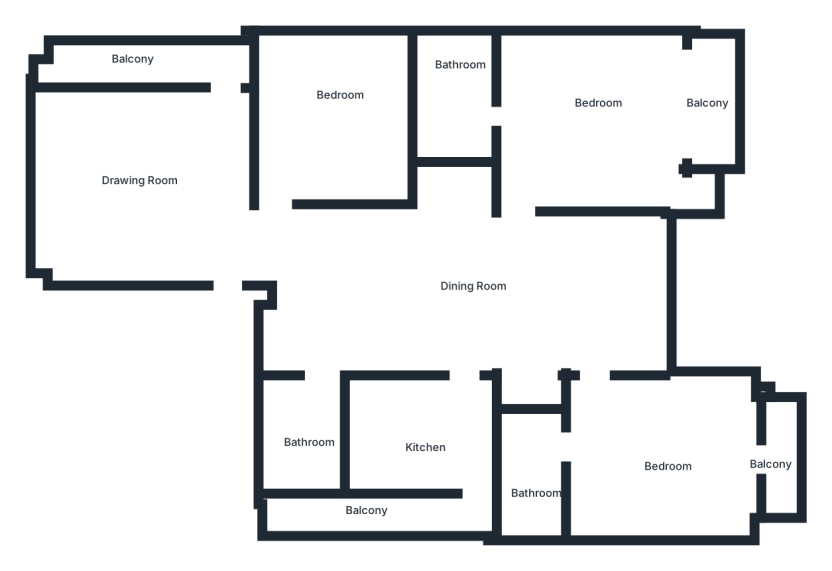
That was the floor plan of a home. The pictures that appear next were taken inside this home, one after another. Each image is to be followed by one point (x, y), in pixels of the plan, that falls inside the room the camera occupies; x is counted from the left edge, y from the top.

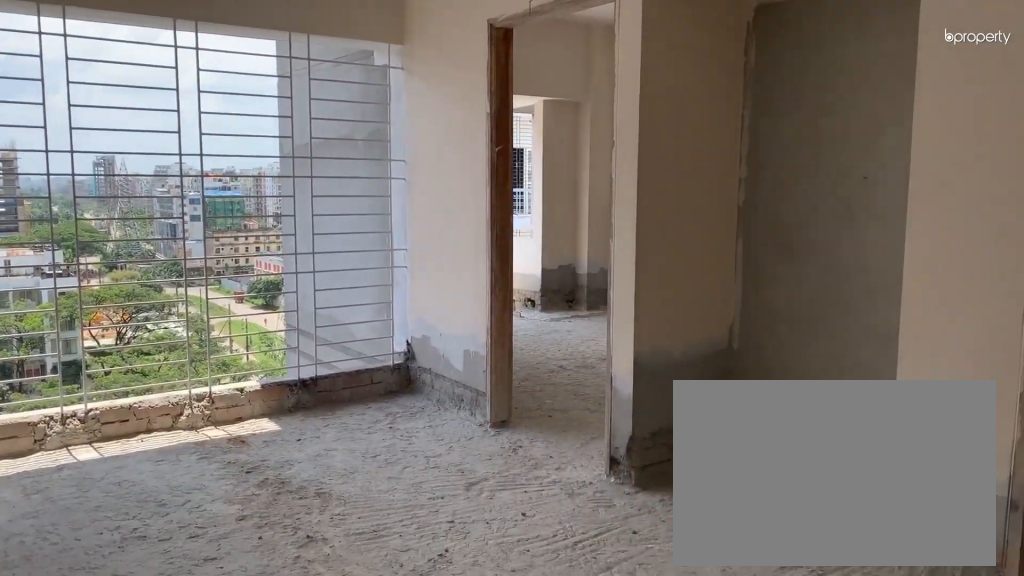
(412, 297)
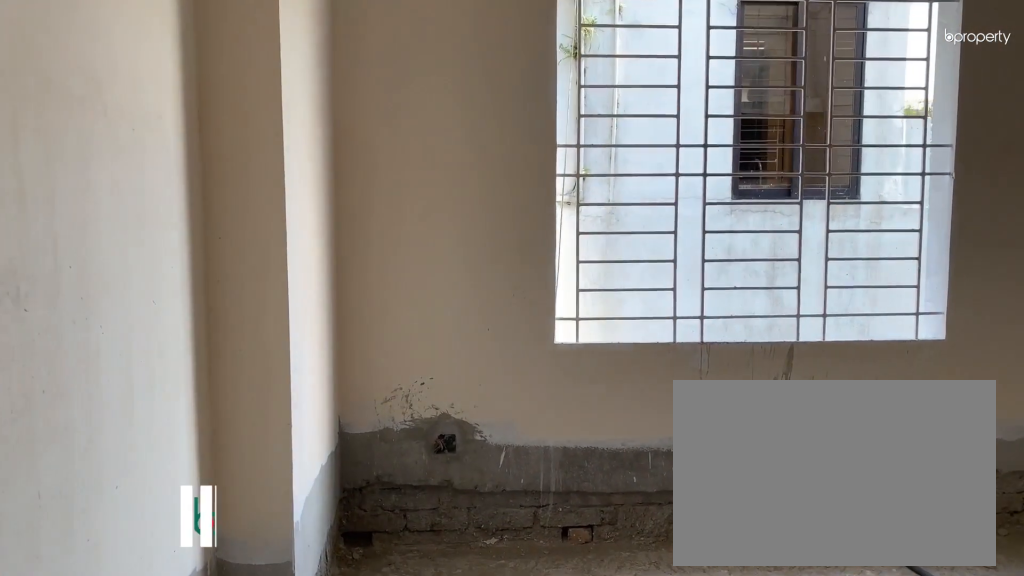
(339, 116)
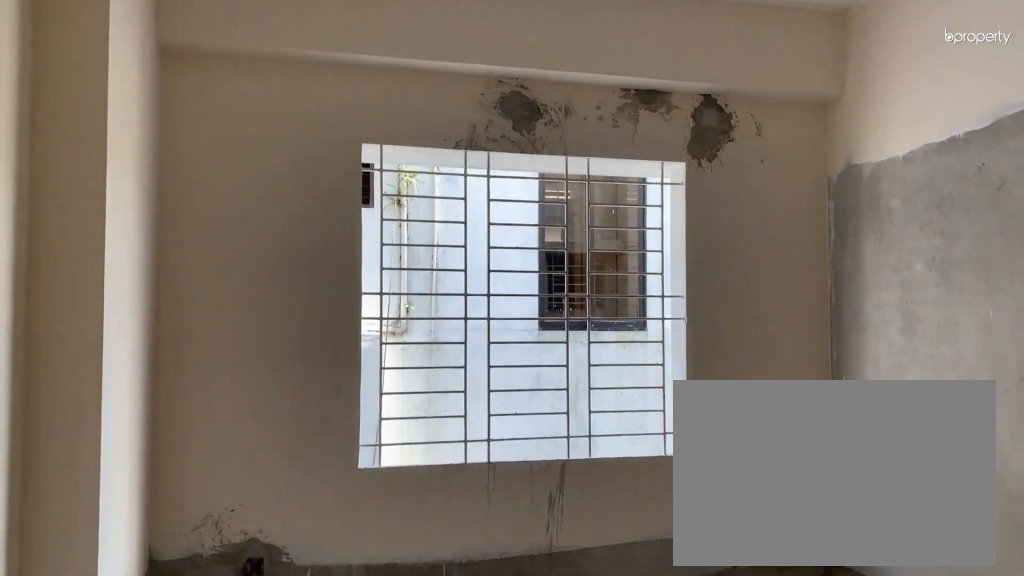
(339, 116)
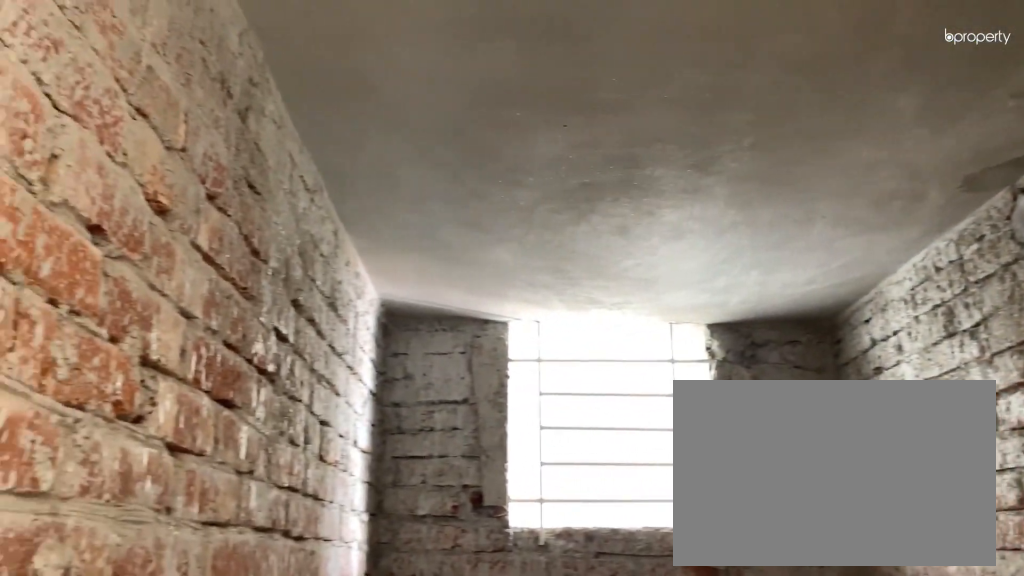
(312, 430)
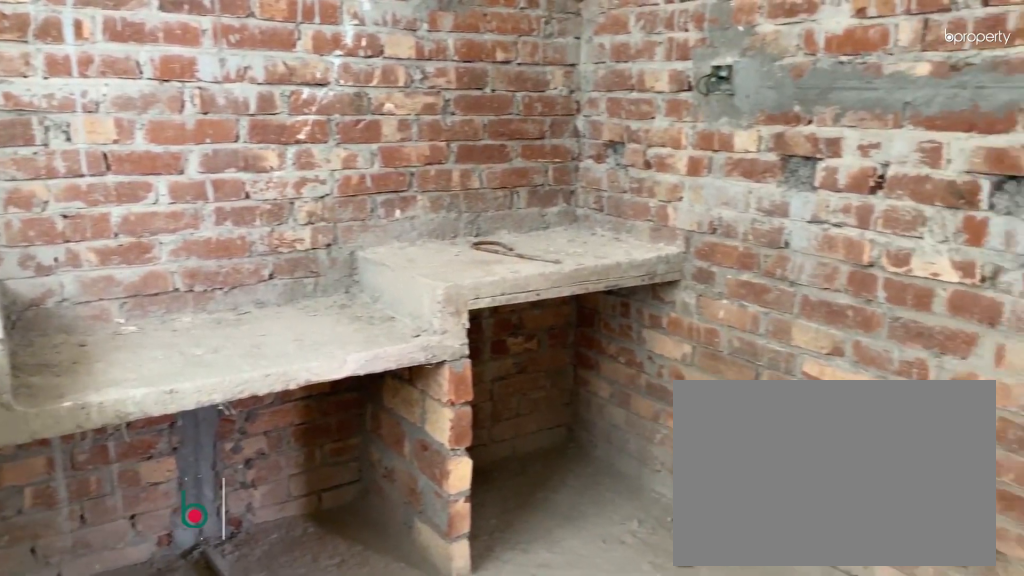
(423, 434)
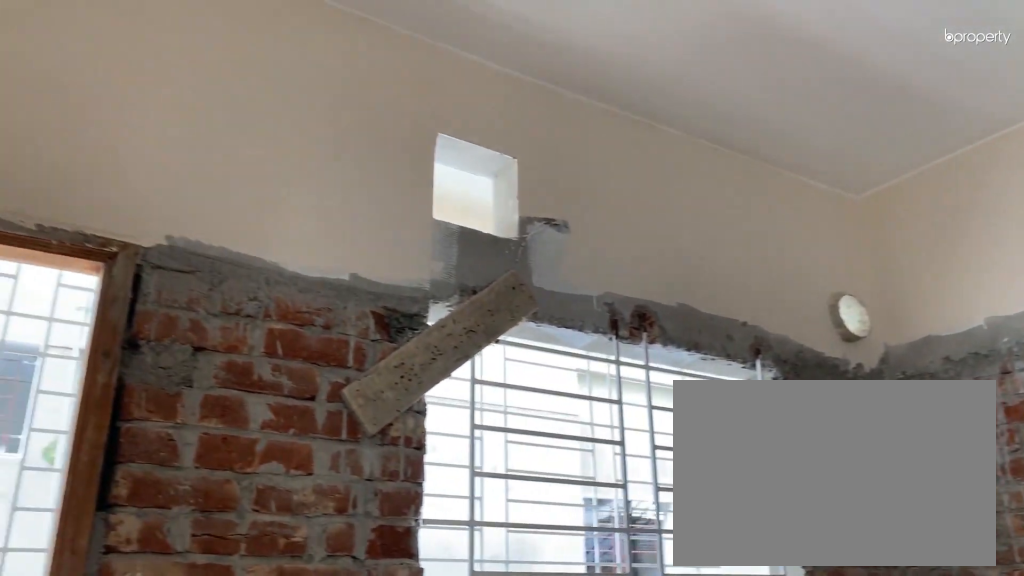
(423, 434)
